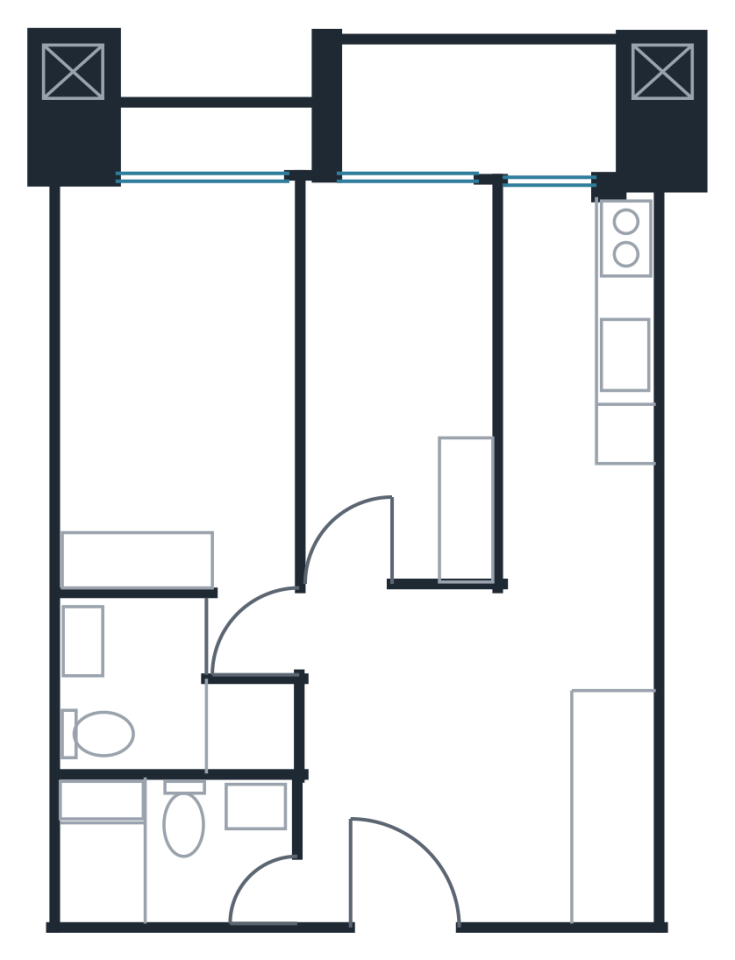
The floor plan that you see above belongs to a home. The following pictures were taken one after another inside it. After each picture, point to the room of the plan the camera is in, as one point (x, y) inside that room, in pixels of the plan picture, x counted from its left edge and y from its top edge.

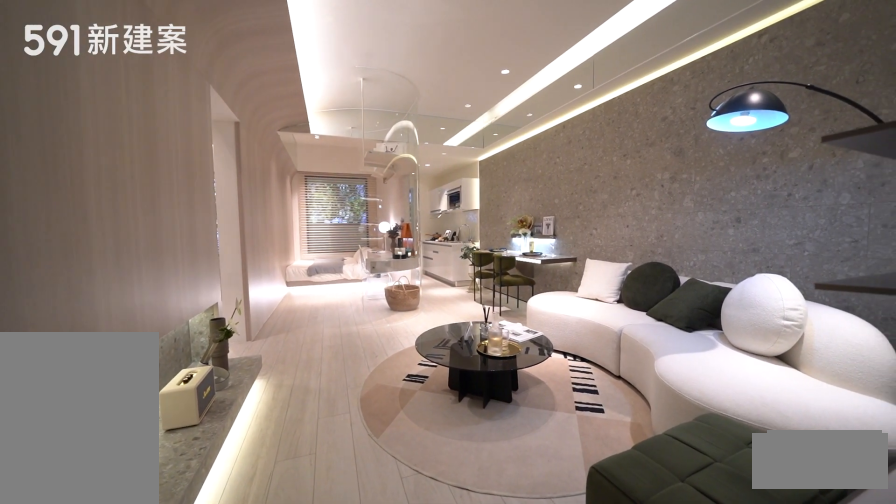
(473, 788)
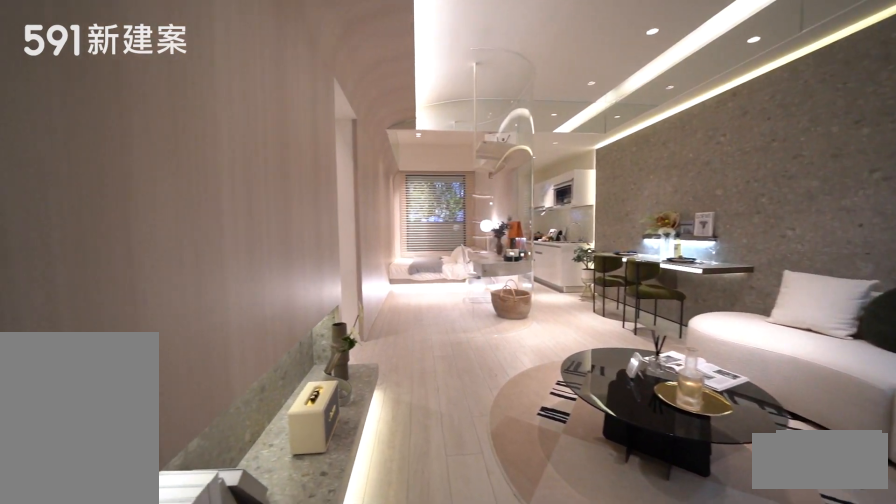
(473, 788)
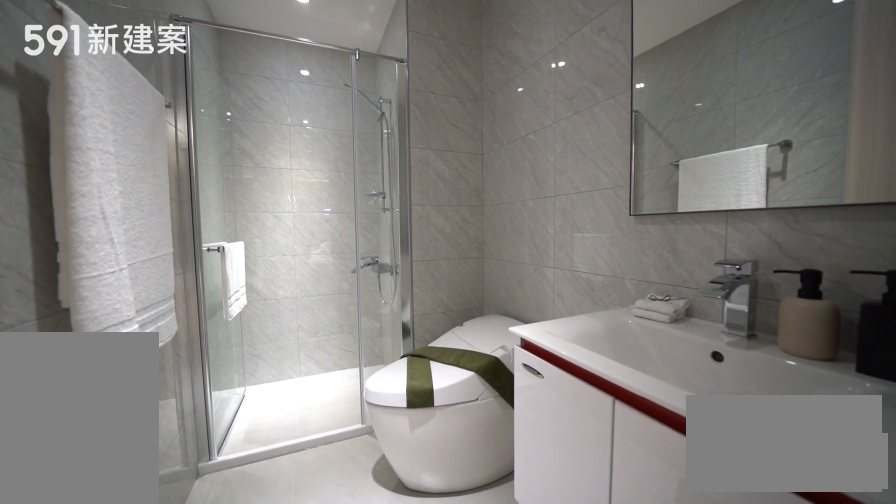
(173, 850)
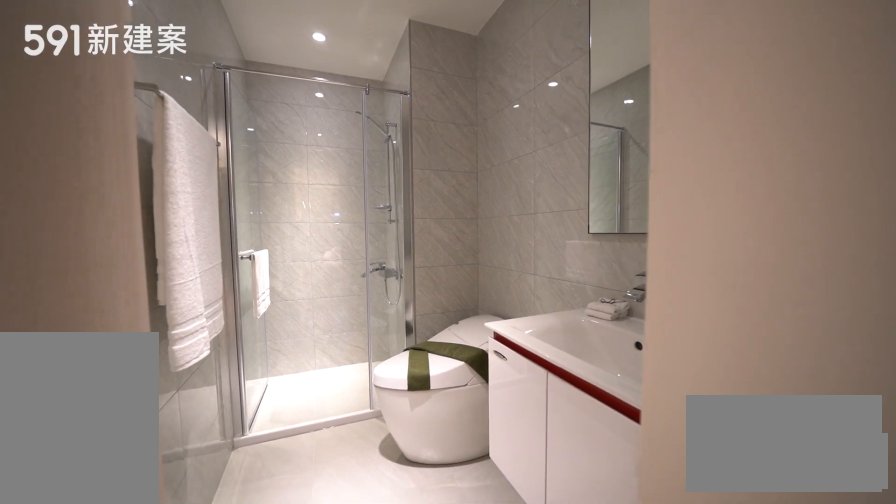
(173, 850)
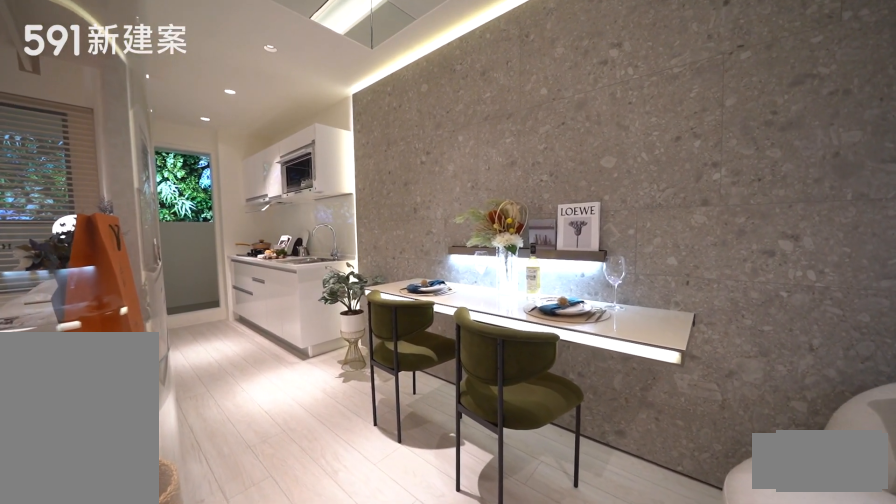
(579, 576)
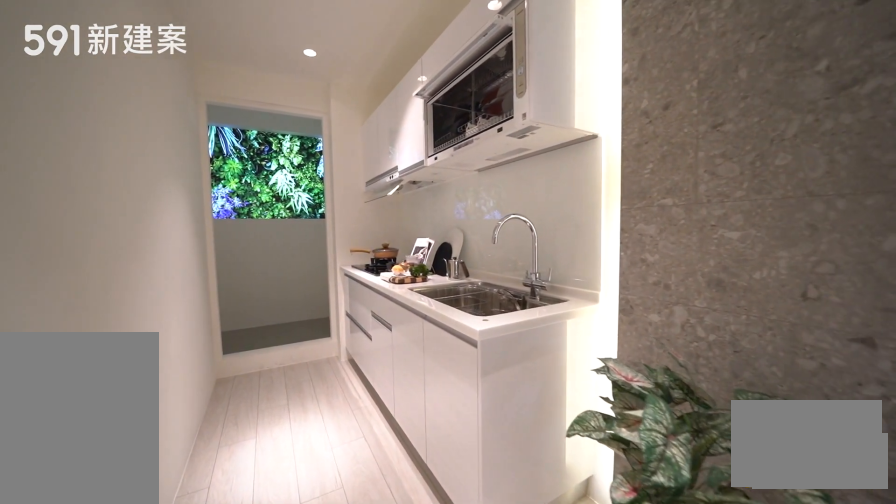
(574, 318)
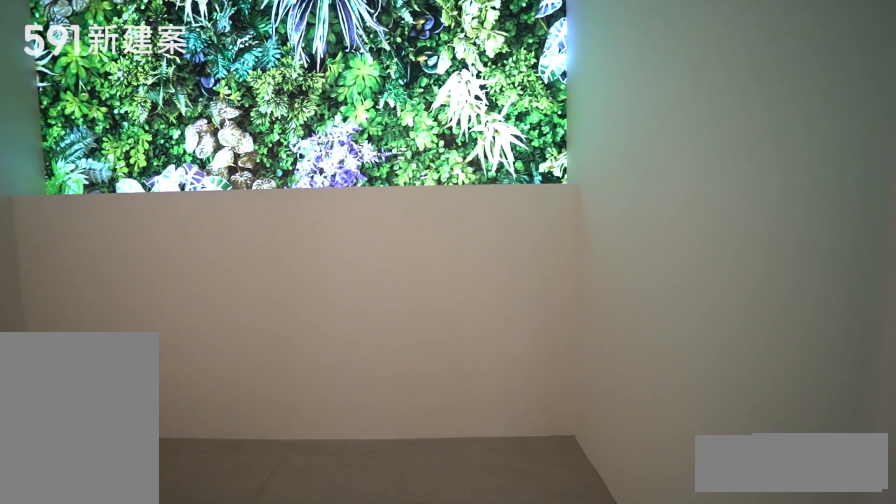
(475, 106)
